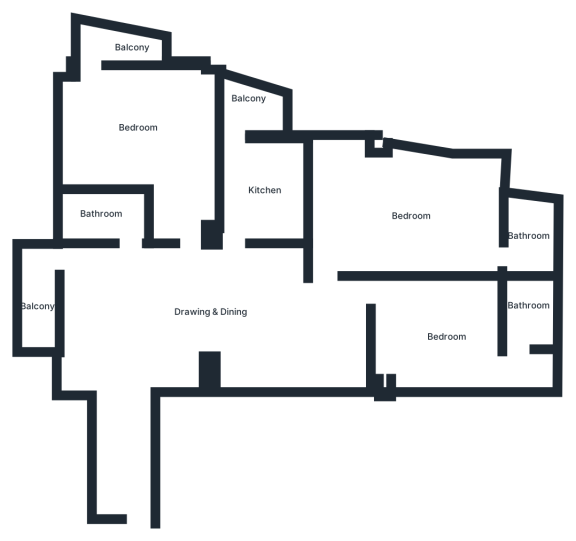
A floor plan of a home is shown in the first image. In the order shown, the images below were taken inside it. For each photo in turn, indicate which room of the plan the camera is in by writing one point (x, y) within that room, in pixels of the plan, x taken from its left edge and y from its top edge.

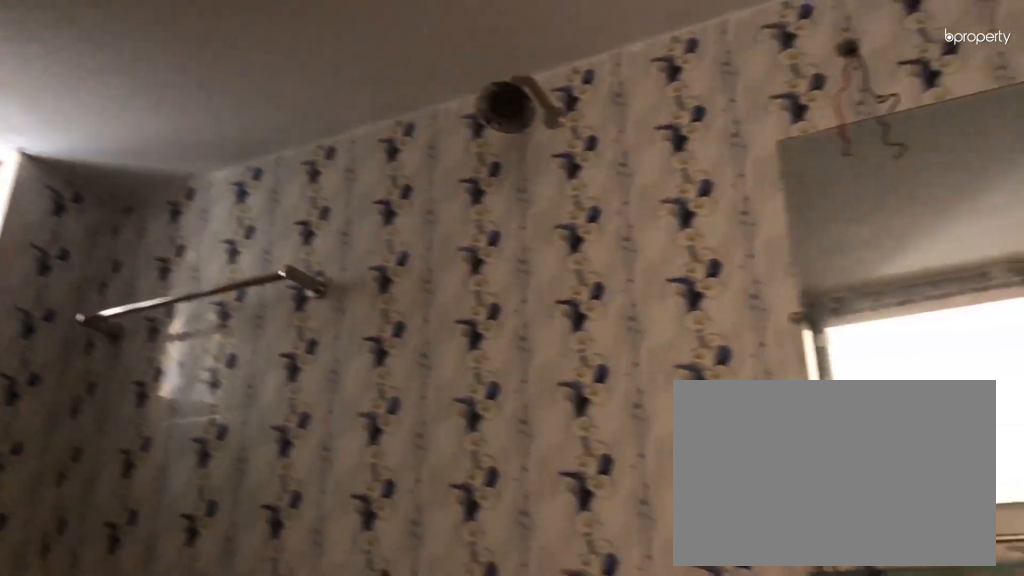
(99, 217)
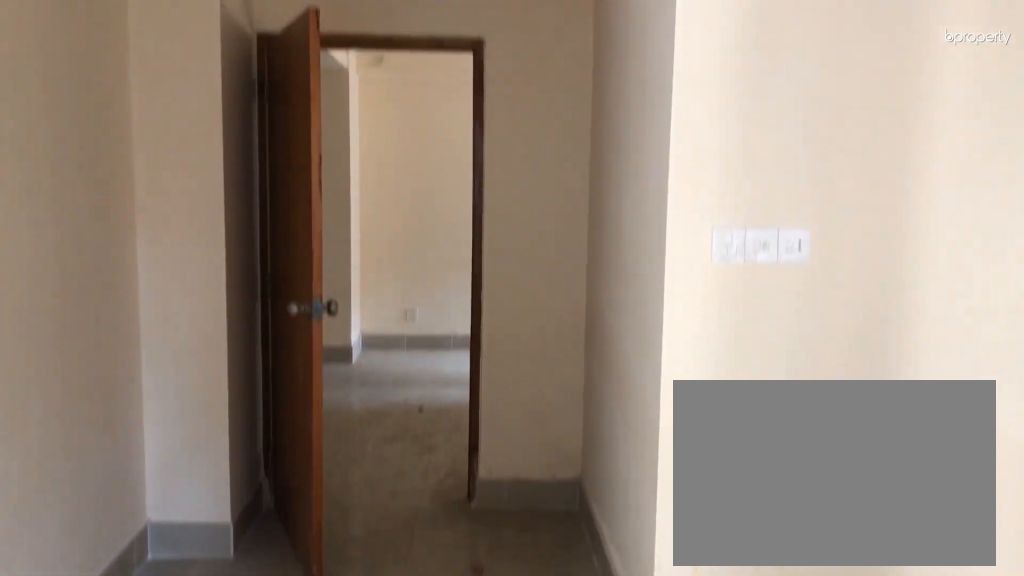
(142, 129)
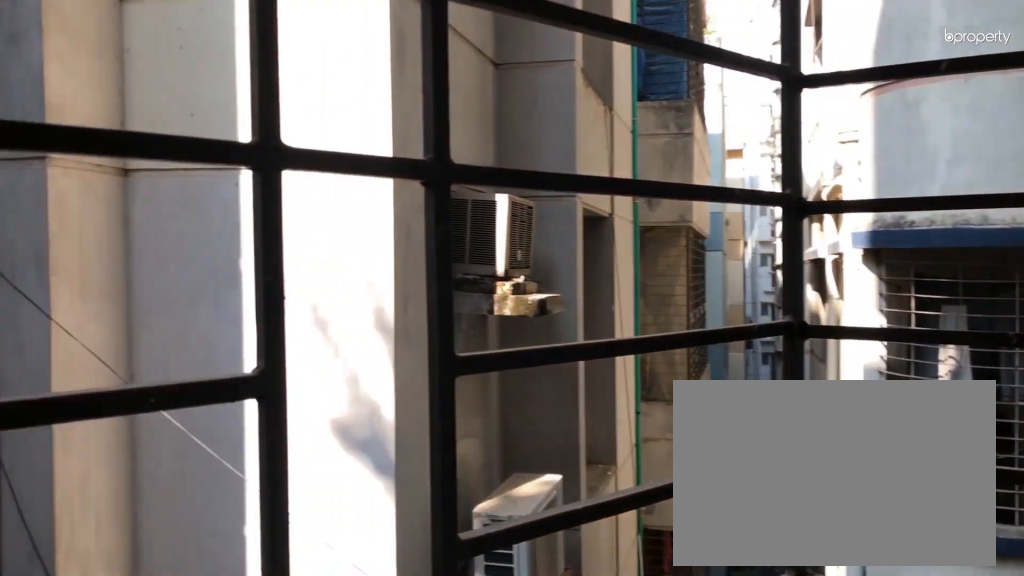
(112, 45)
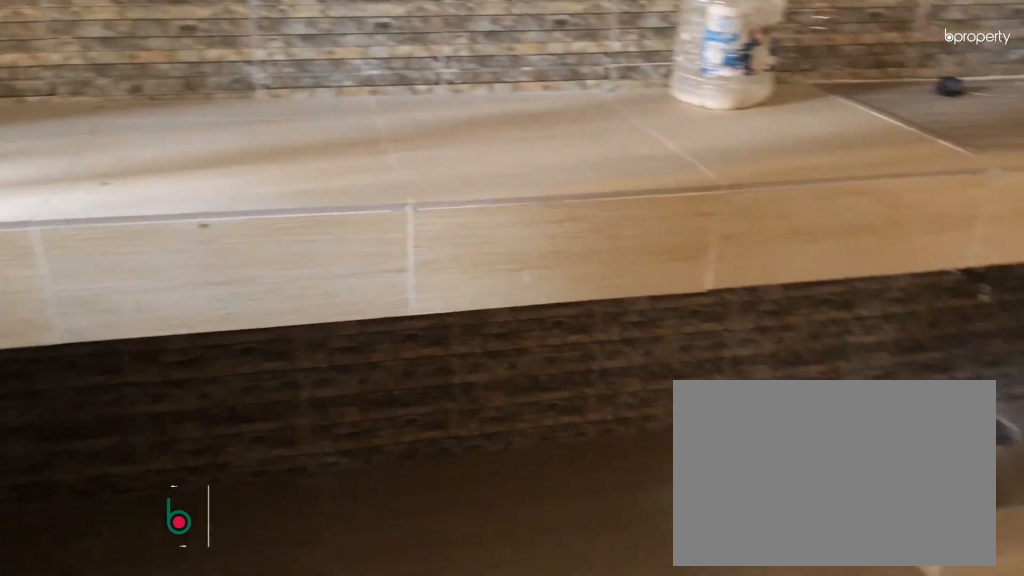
(265, 188)
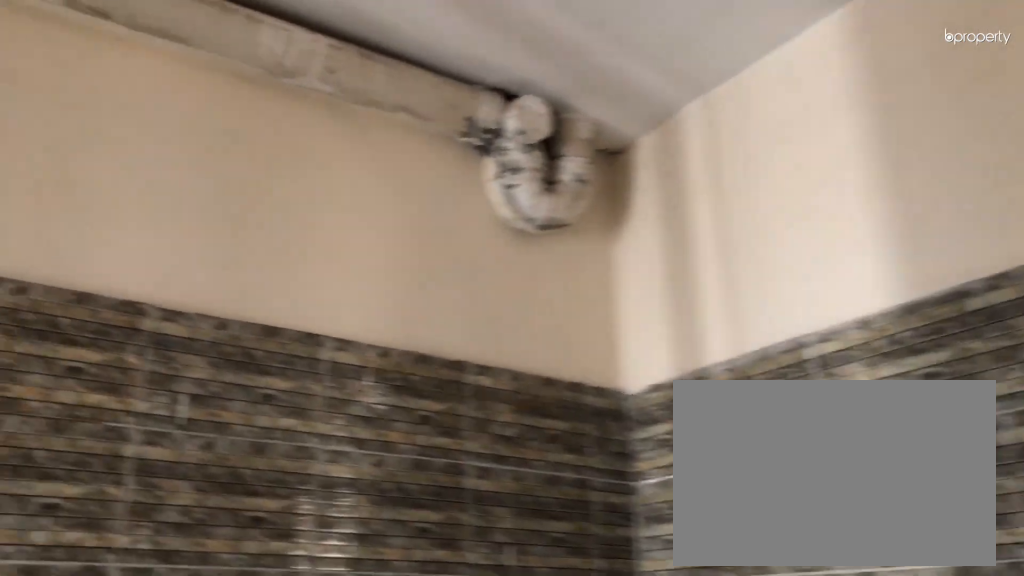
(265, 188)
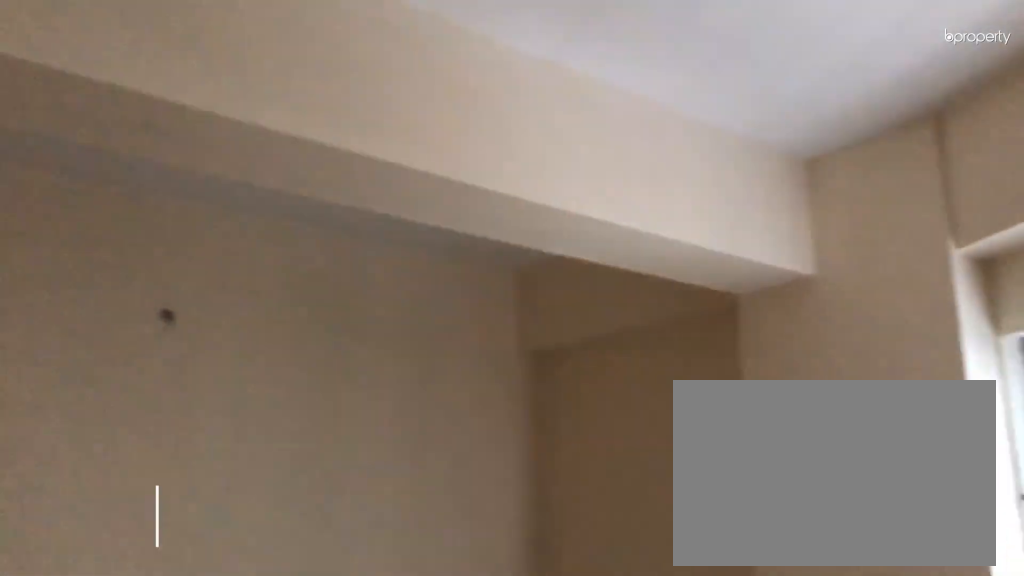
(404, 219)
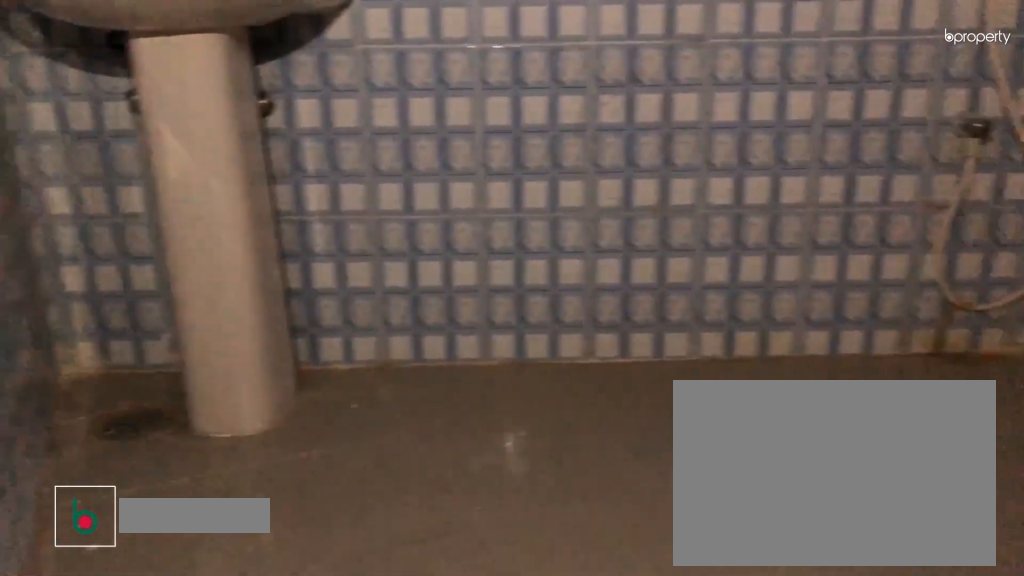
(530, 236)
